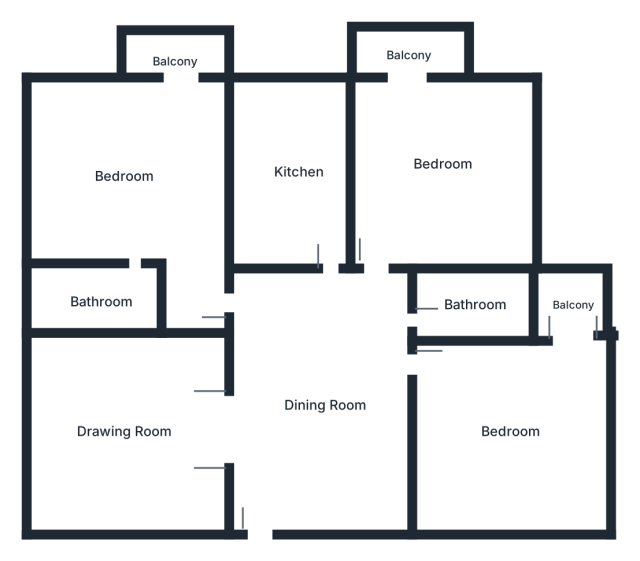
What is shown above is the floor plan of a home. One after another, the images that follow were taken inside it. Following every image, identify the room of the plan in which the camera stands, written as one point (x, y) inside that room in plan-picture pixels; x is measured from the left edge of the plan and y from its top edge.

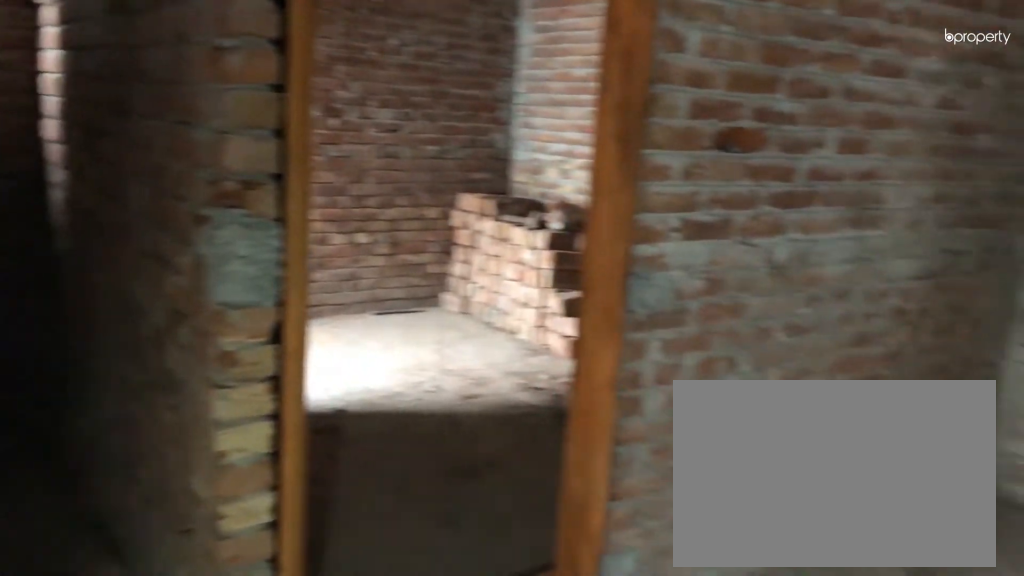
(324, 400)
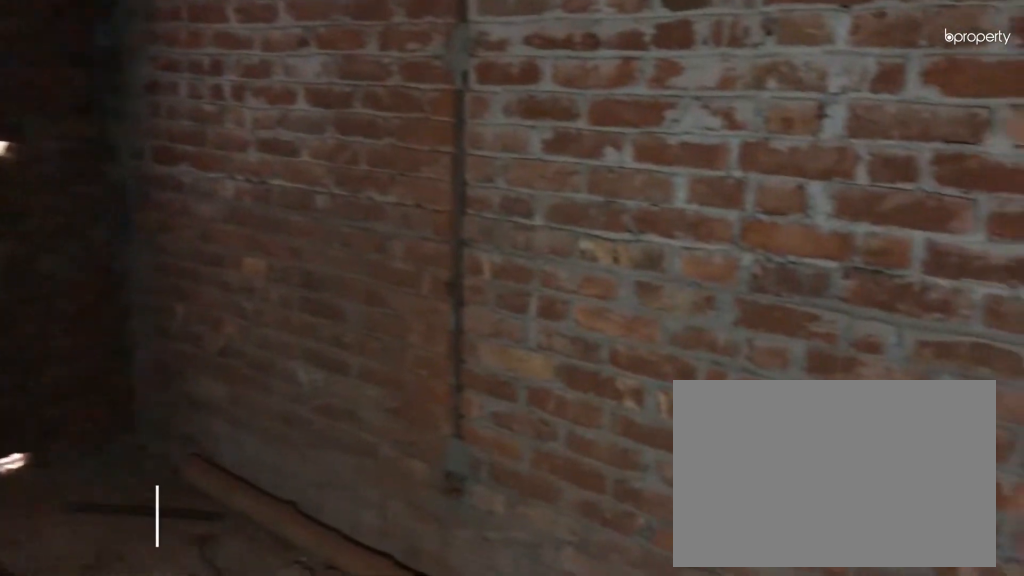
(123, 431)
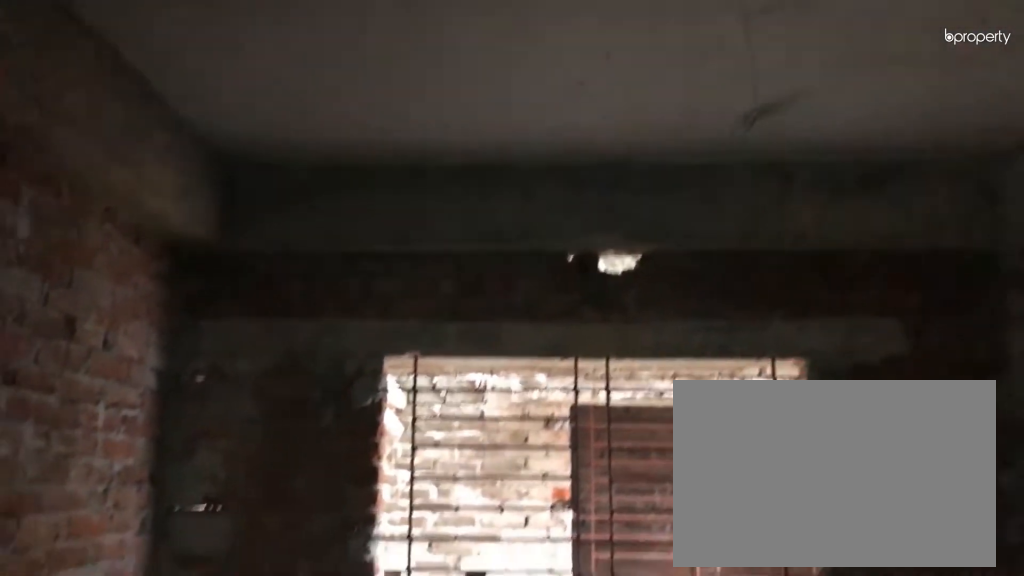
(123, 431)
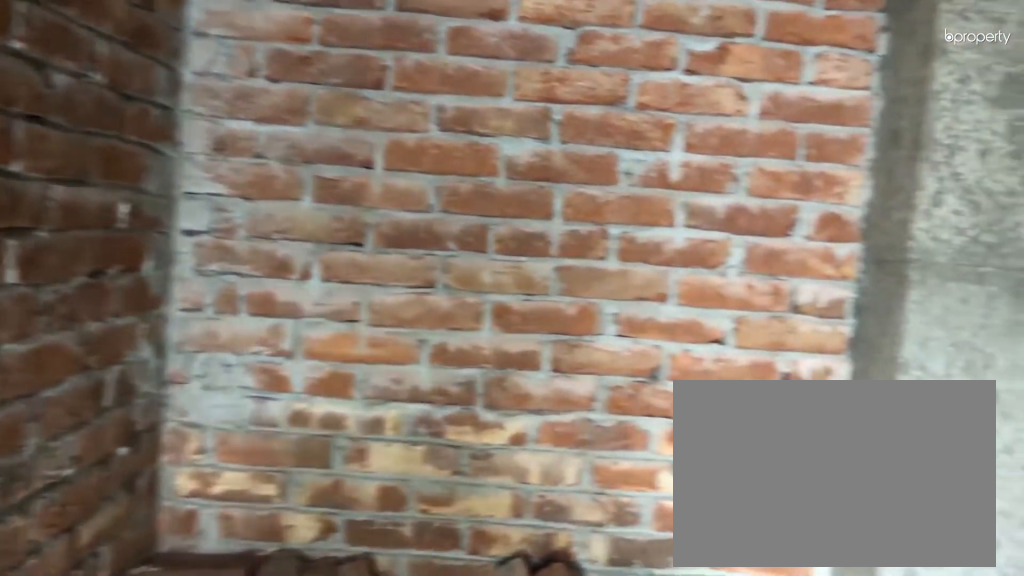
(509, 435)
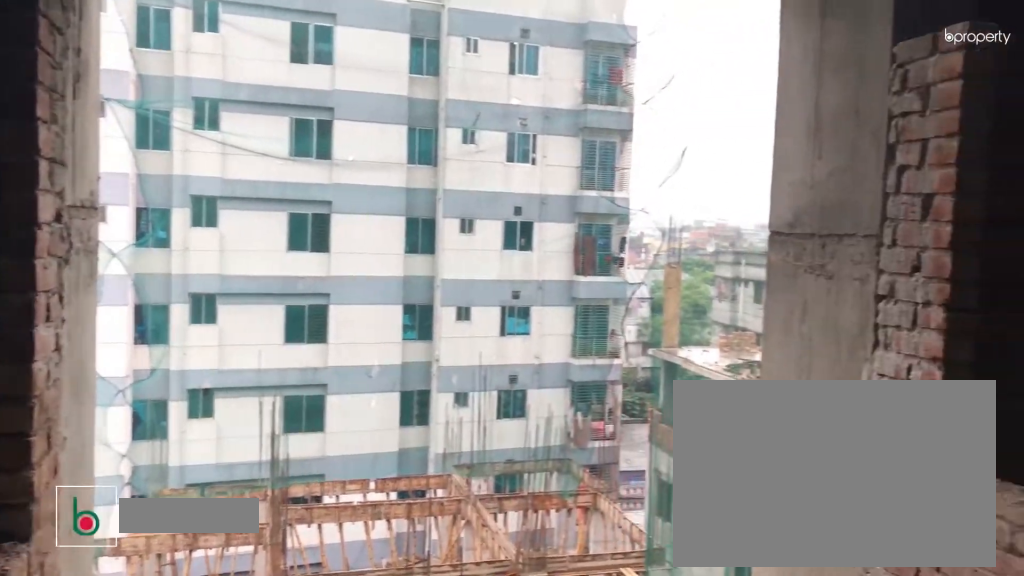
(574, 306)
